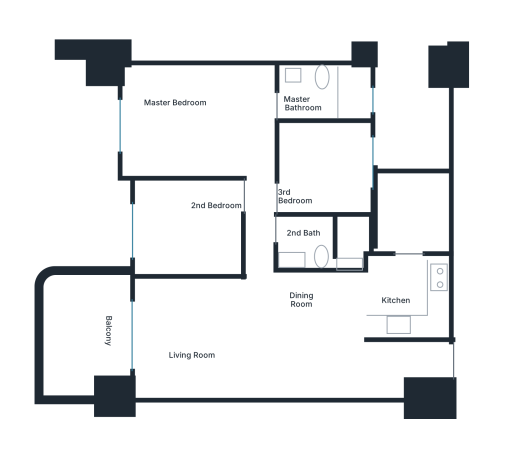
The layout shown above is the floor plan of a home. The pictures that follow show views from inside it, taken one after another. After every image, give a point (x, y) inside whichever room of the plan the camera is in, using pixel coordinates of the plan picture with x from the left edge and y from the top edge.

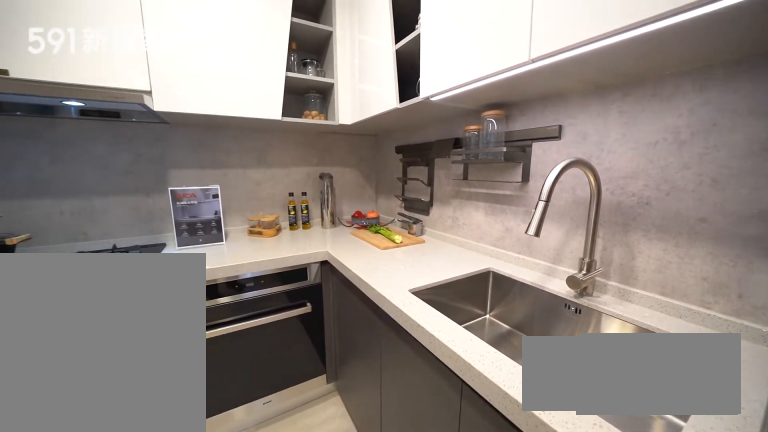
(410, 297)
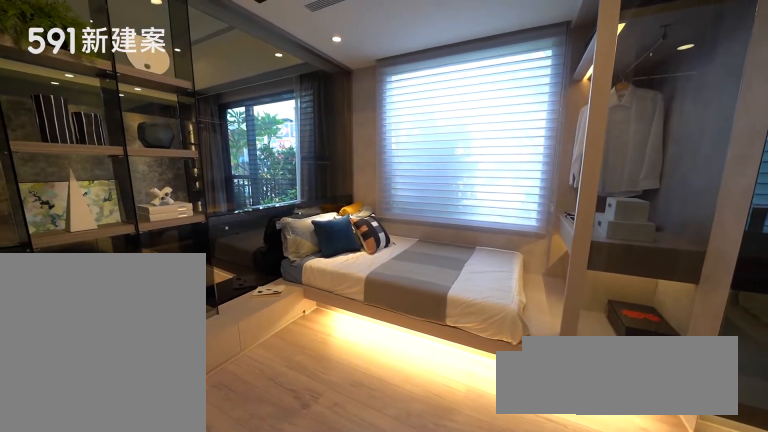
(185, 228)
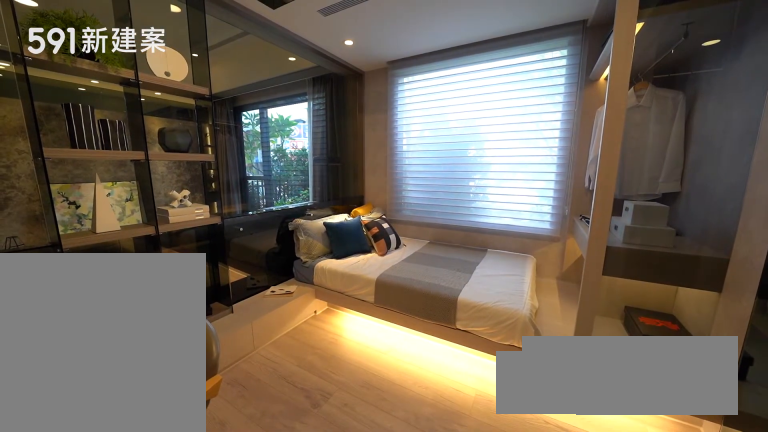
(185, 228)
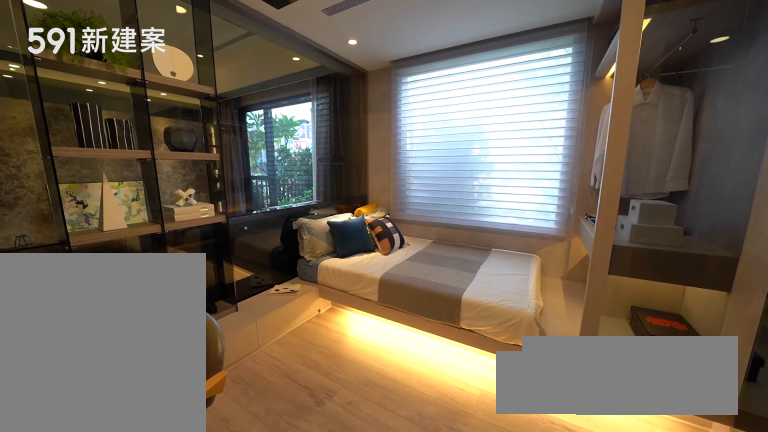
(185, 228)
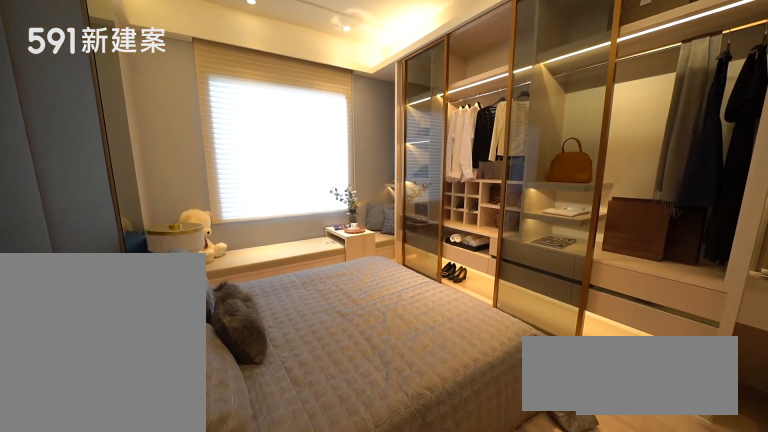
(197, 117)
